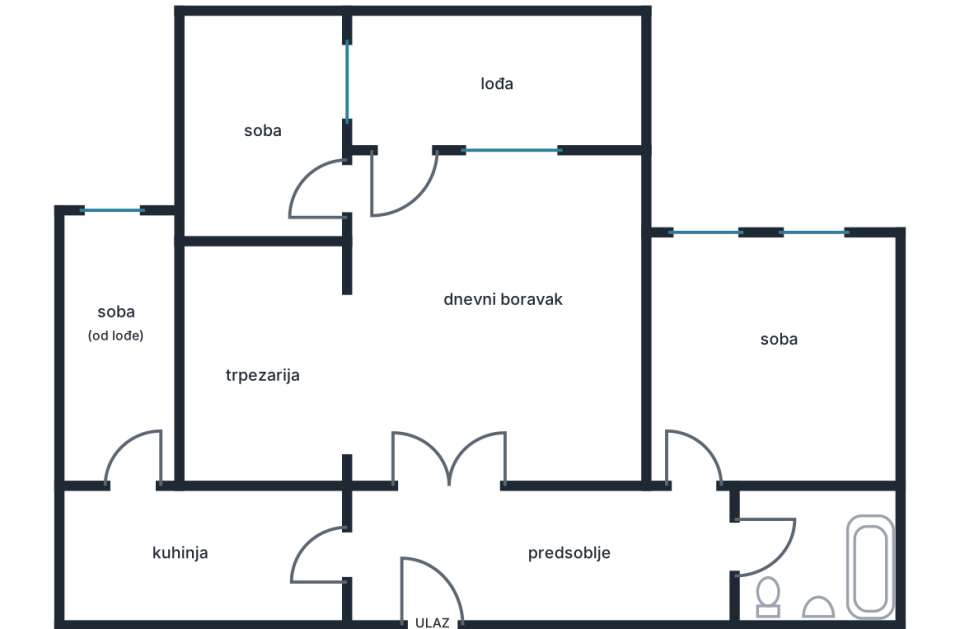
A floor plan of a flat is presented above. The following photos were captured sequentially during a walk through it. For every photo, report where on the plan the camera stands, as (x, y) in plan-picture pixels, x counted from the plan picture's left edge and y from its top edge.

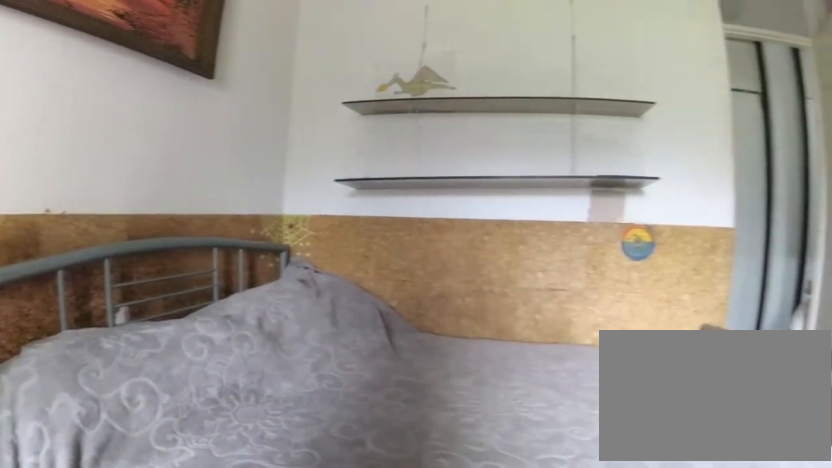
(826, 254)
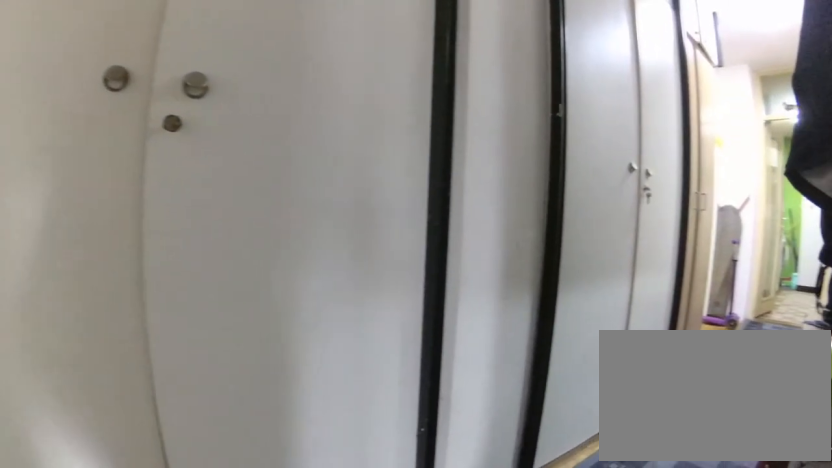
(734, 528)
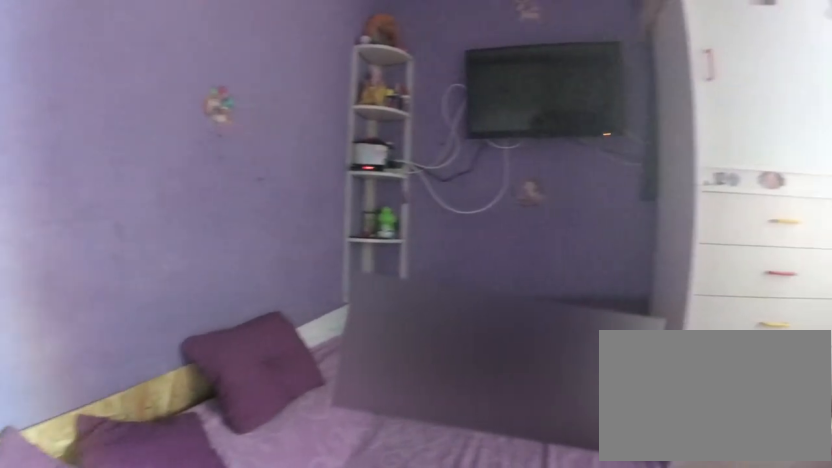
(287, 239)
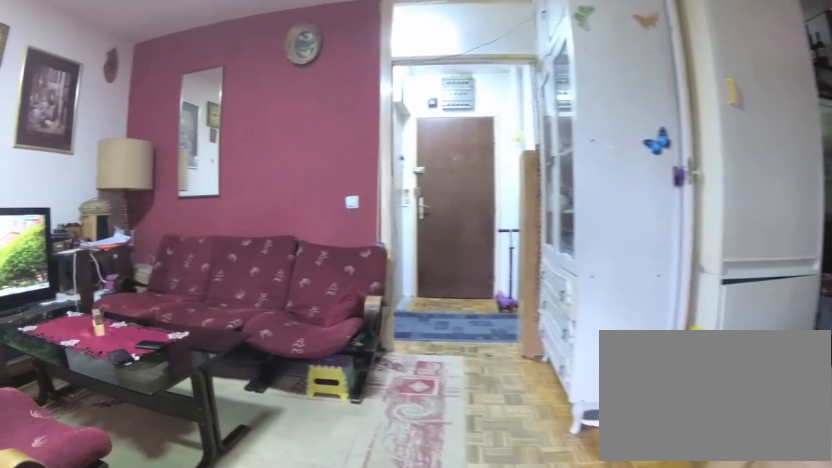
(431, 298)
